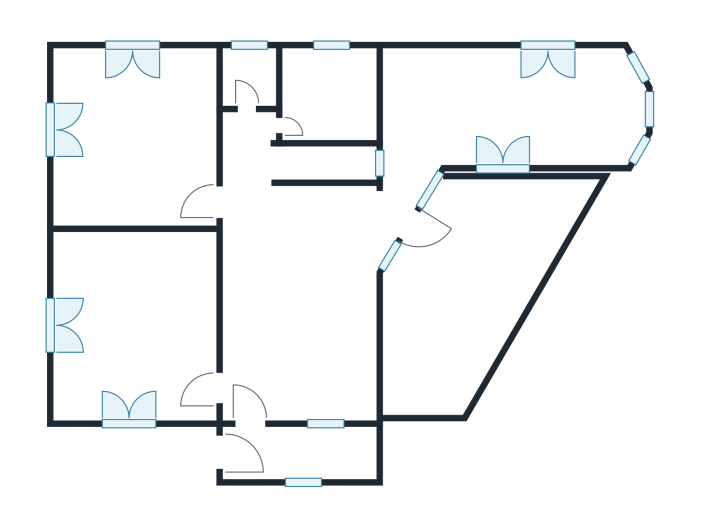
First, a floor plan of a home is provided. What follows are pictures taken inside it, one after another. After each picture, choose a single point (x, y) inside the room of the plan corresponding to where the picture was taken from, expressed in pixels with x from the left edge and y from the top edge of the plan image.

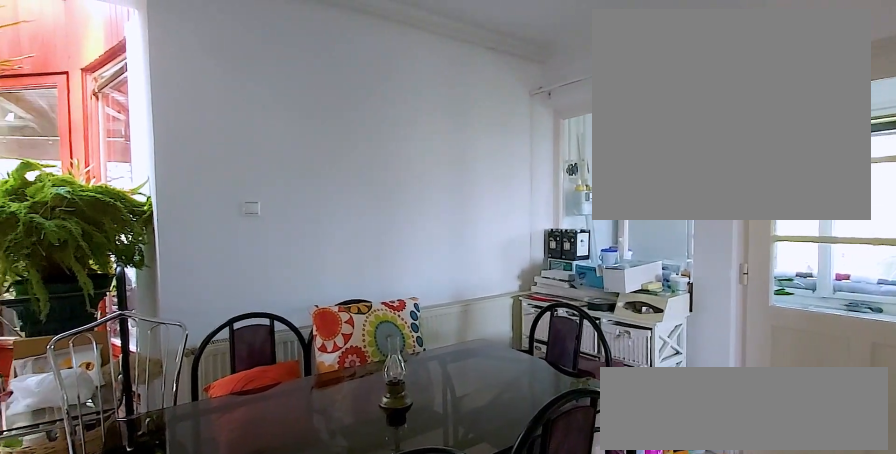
(300, 313)
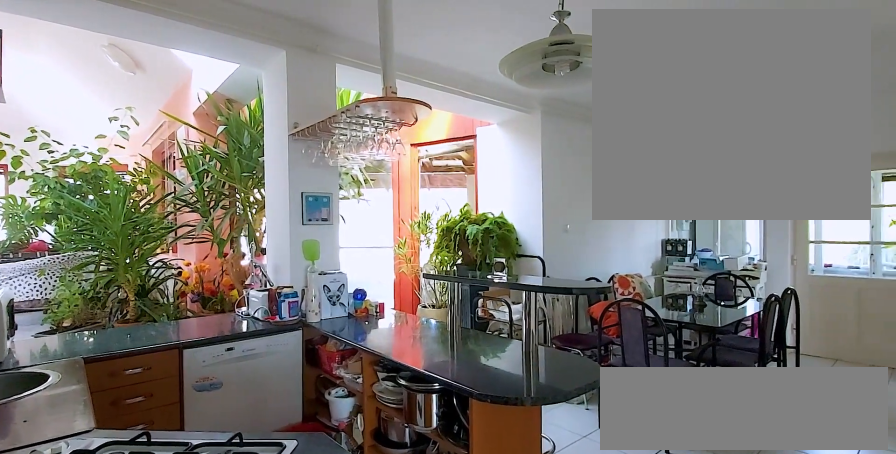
(300, 313)
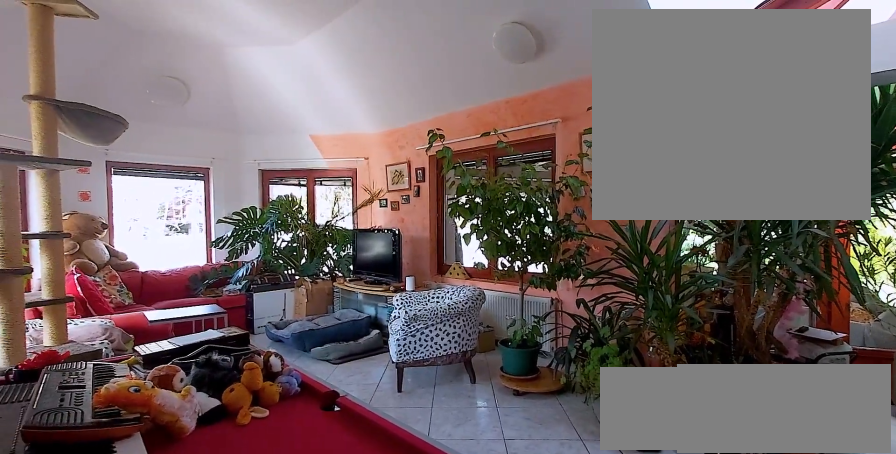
(521, 108)
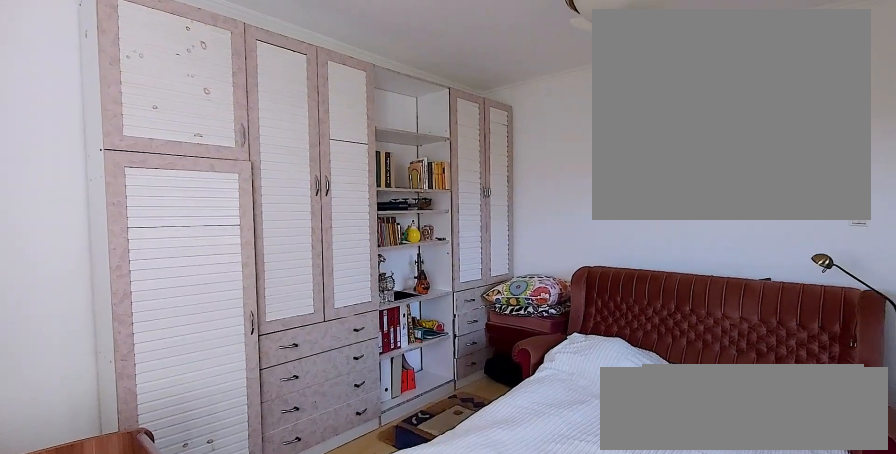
(138, 332)
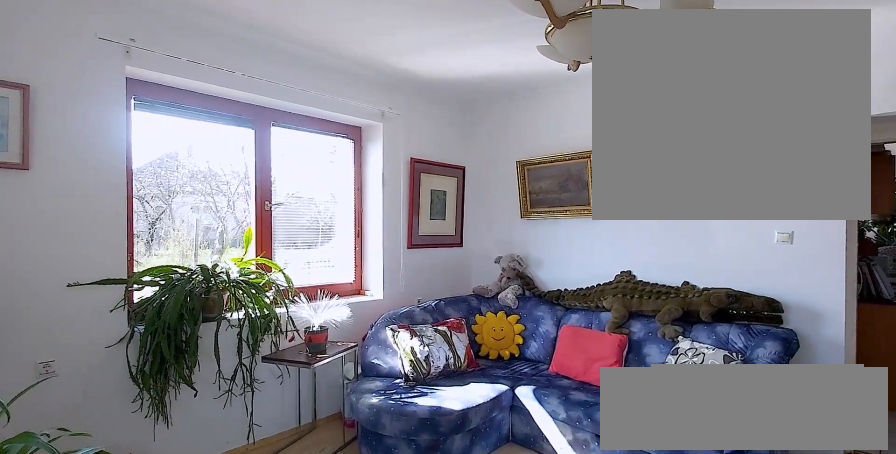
(138, 144)
